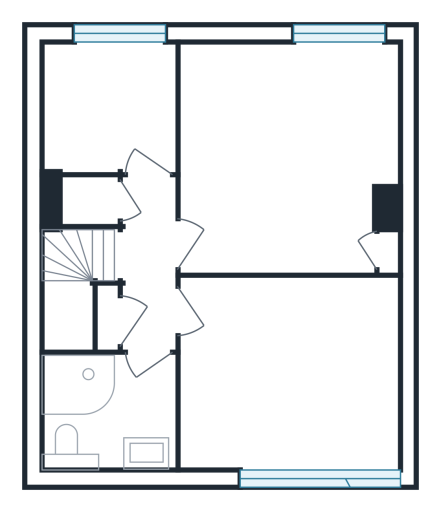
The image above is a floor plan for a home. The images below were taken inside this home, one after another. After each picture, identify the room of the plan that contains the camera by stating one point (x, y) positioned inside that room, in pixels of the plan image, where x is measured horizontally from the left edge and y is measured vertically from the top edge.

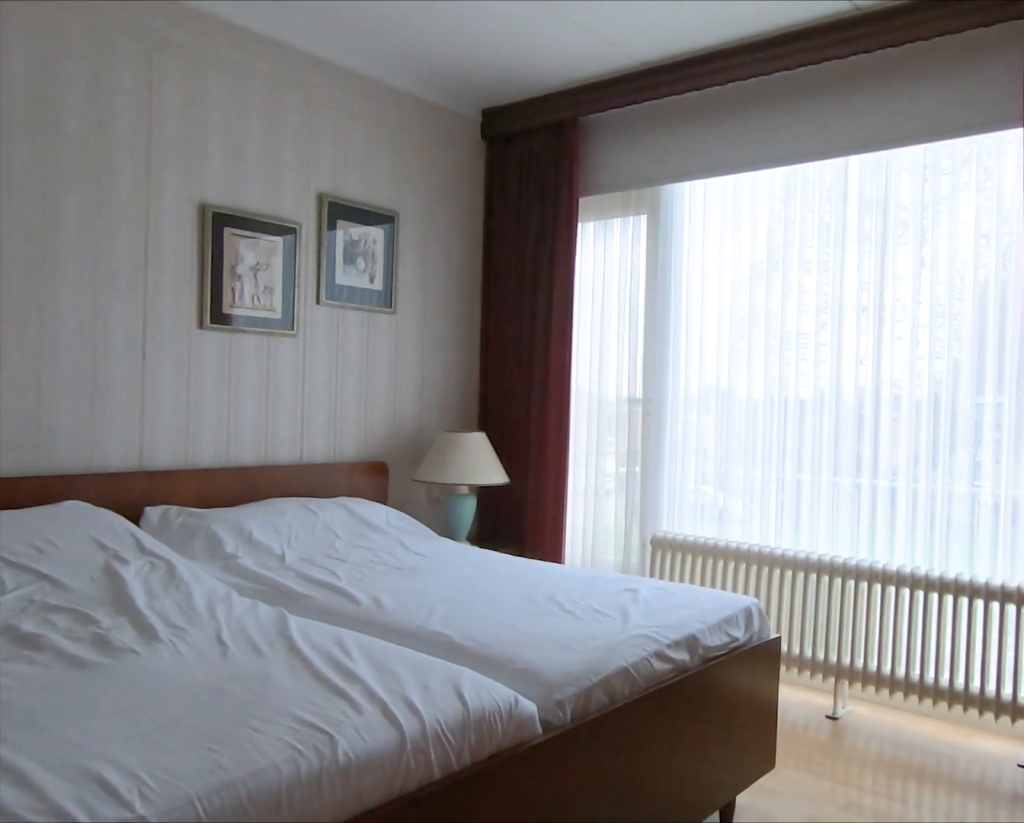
(324, 428)
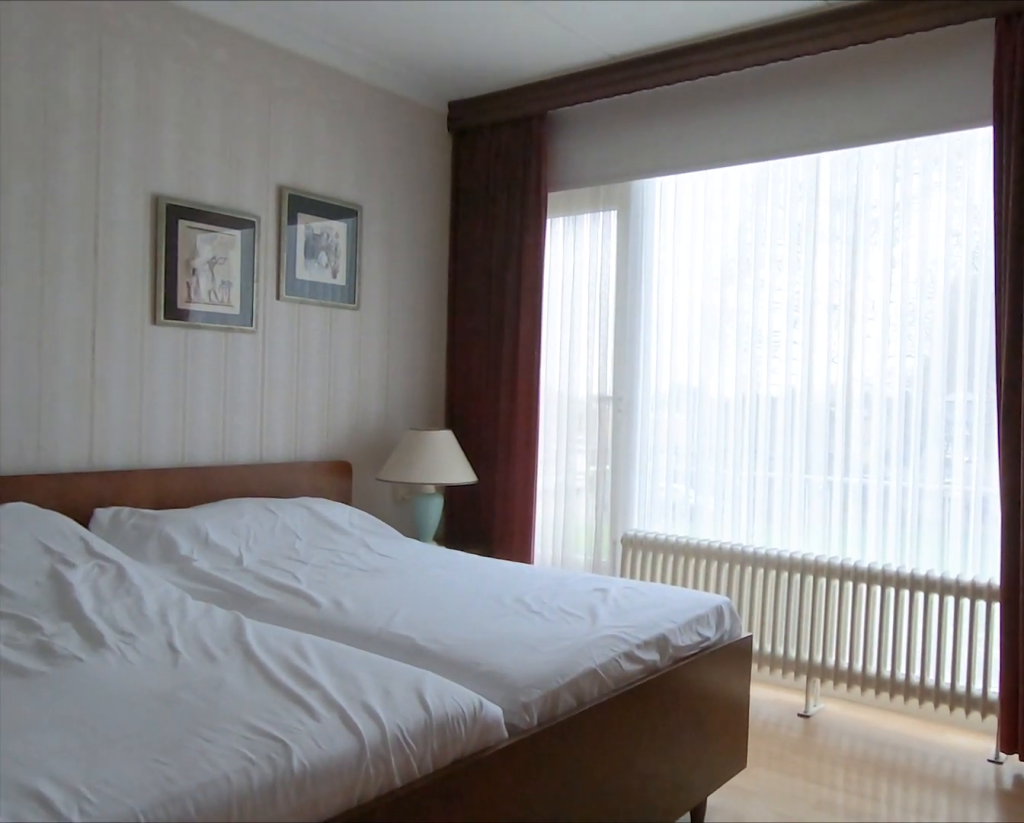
(324, 428)
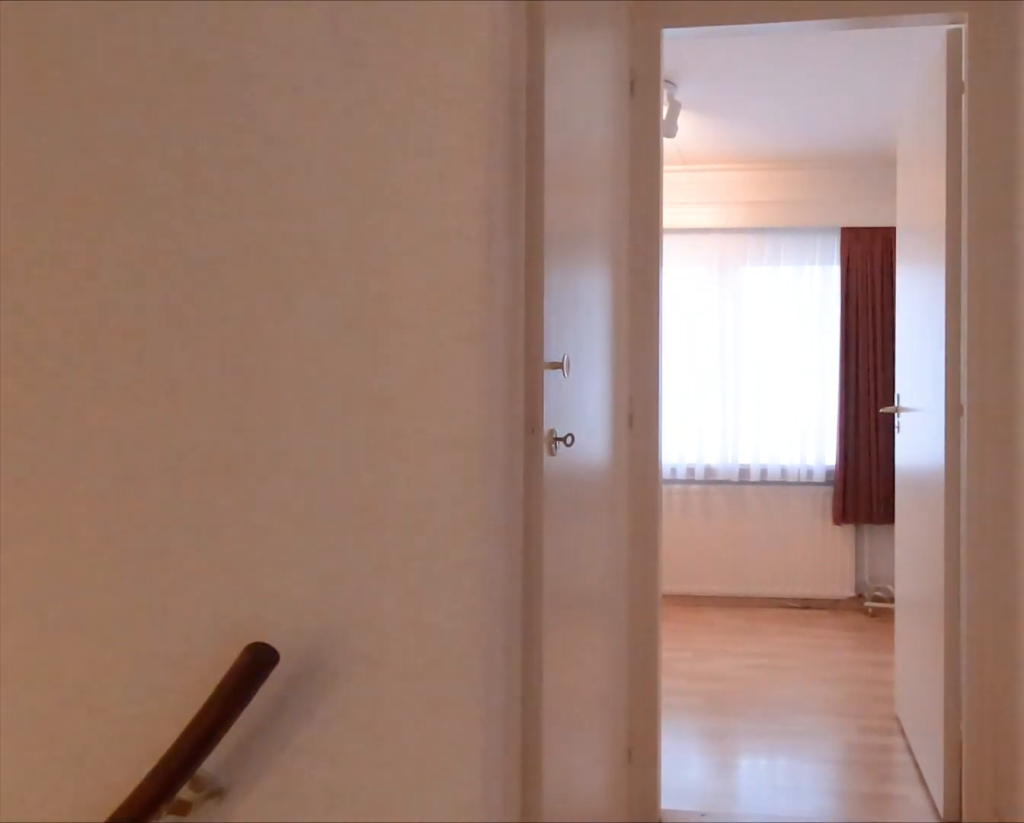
(147, 262)
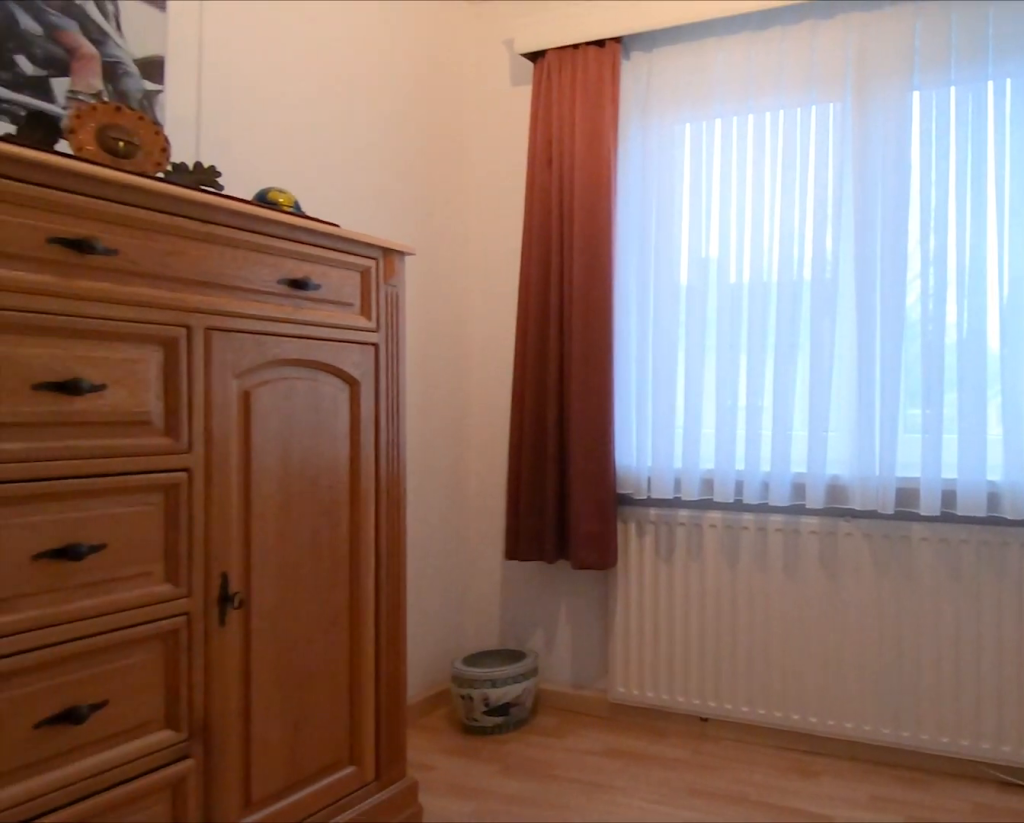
(108, 107)
